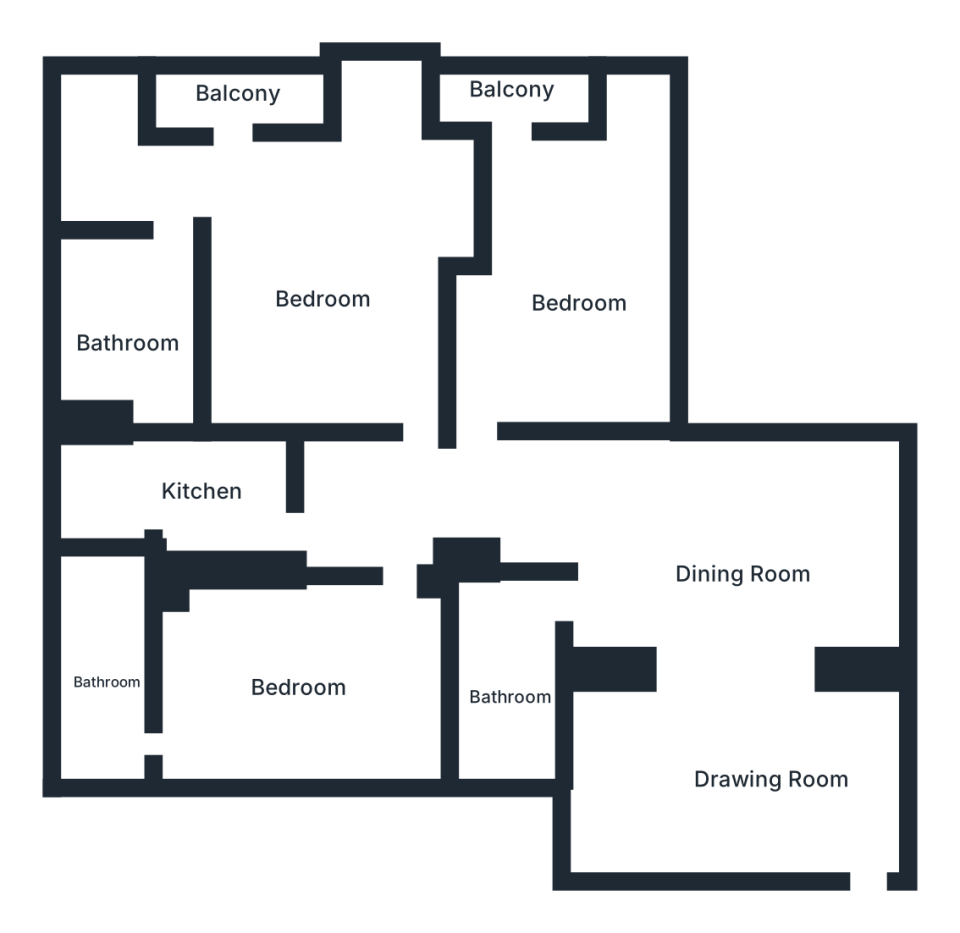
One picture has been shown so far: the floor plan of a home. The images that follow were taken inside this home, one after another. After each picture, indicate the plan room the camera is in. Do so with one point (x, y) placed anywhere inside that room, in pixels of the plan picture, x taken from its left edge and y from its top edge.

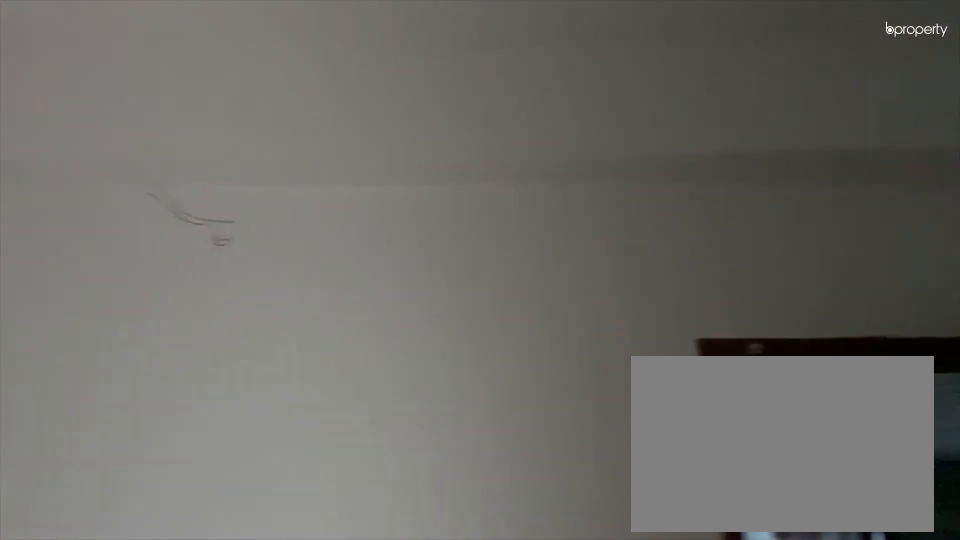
(301, 691)
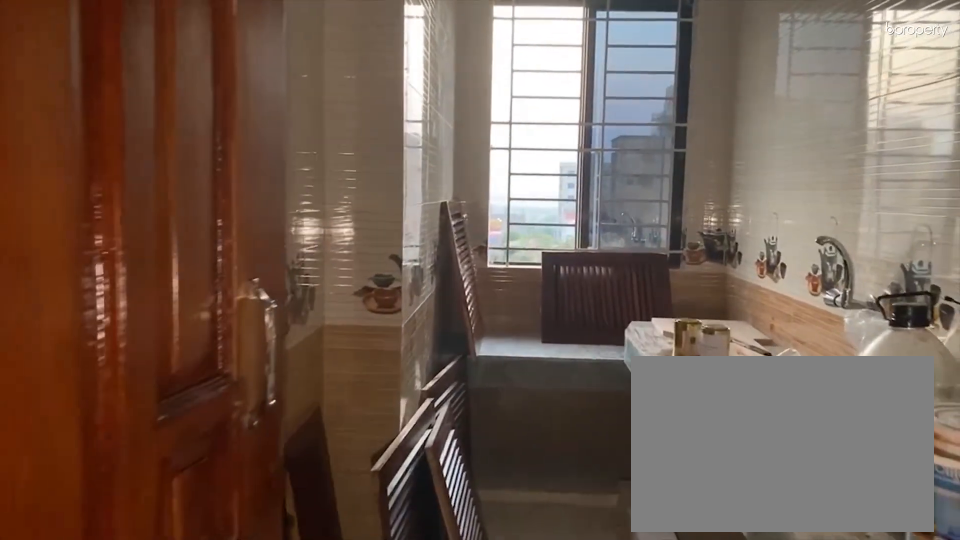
(199, 489)
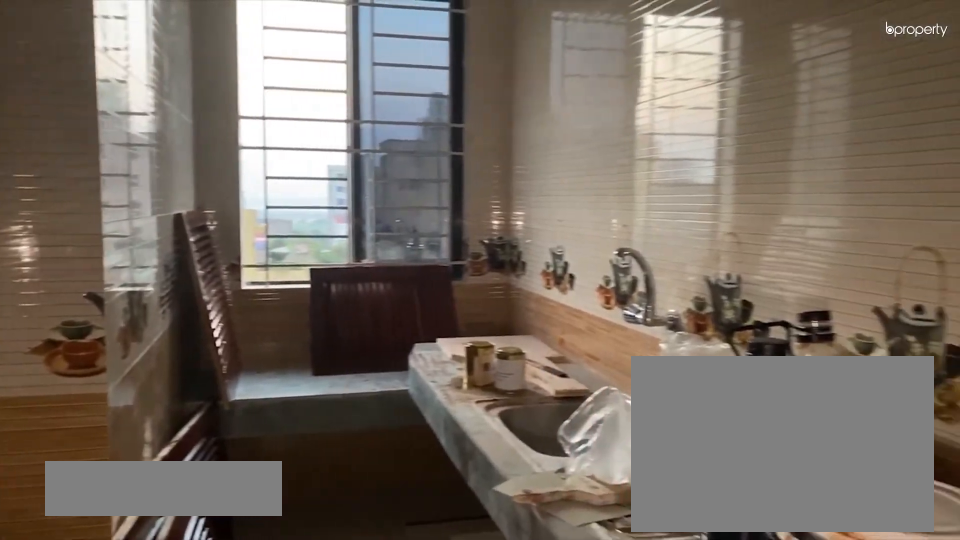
(199, 489)
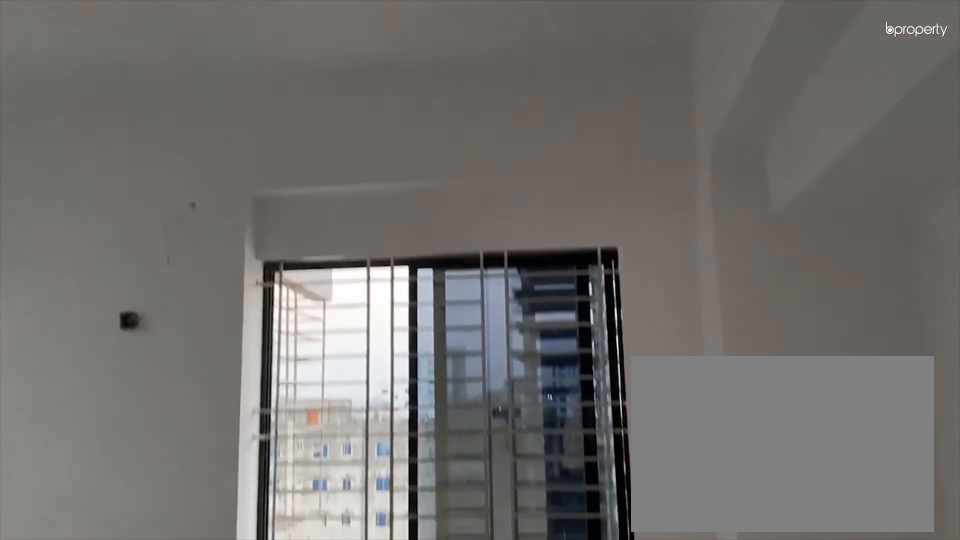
(331, 295)
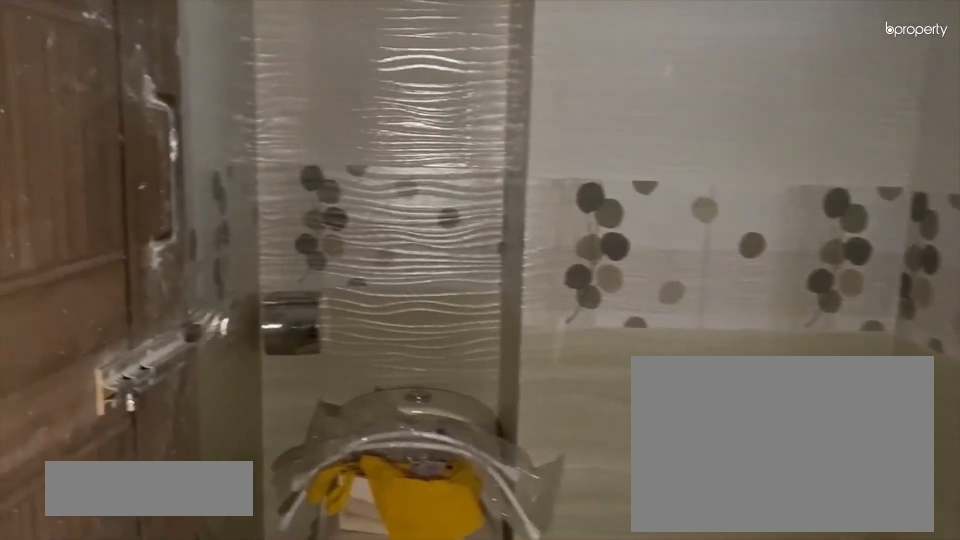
(128, 343)
